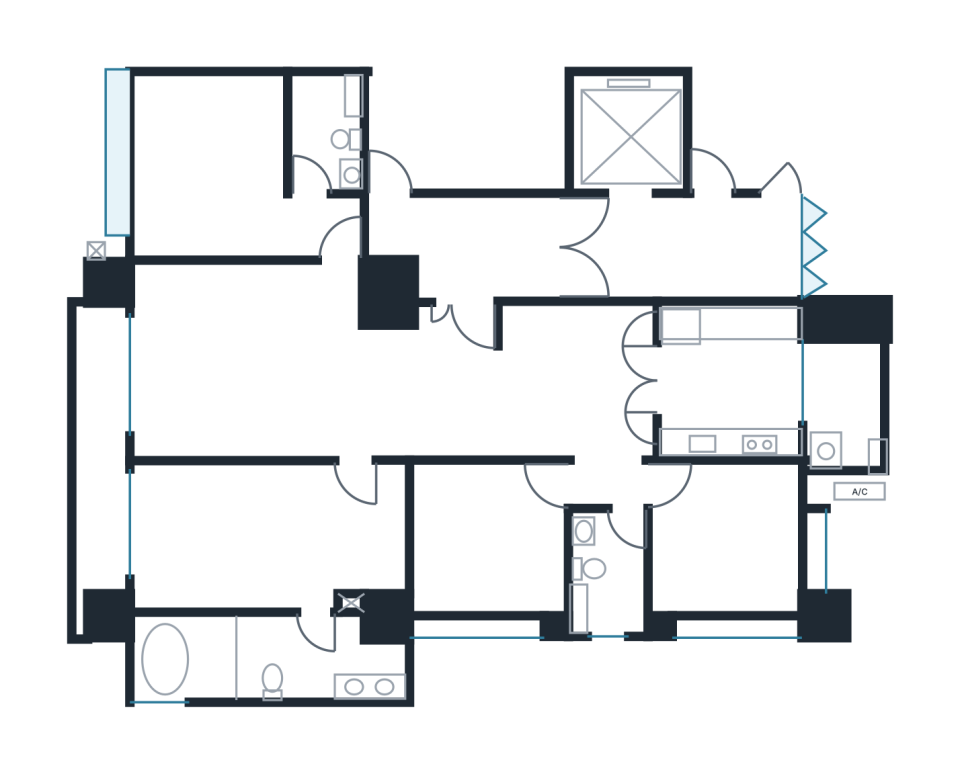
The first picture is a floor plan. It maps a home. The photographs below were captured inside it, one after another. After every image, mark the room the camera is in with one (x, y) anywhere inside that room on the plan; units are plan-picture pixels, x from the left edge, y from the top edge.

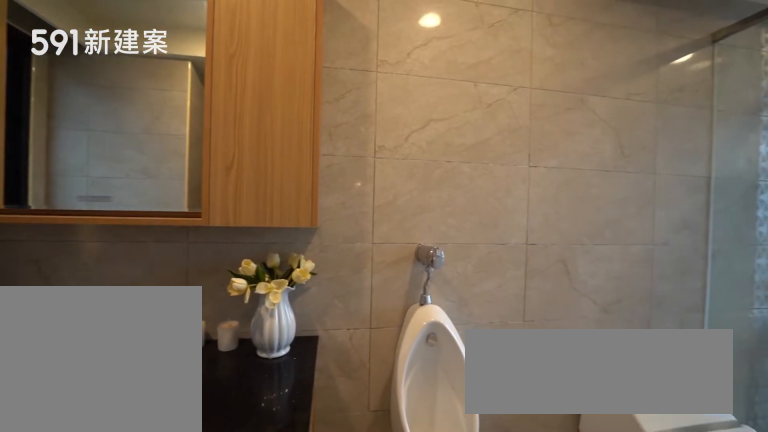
(258, 662)
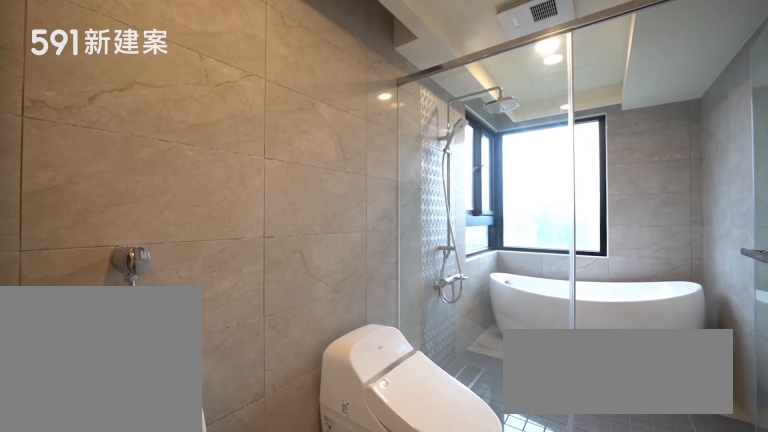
(258, 662)
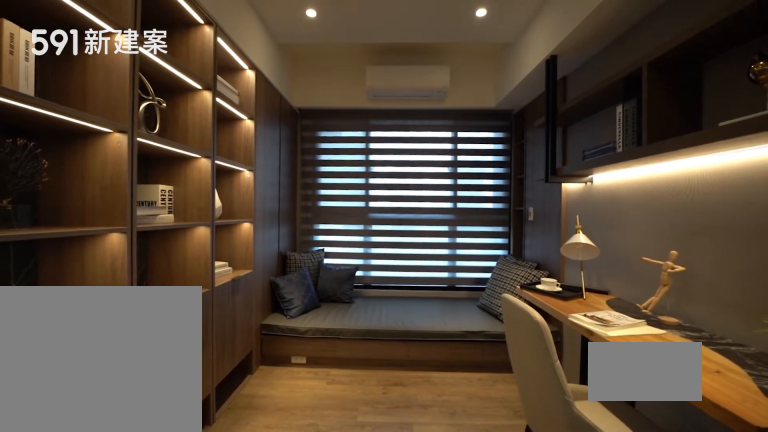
(489, 537)
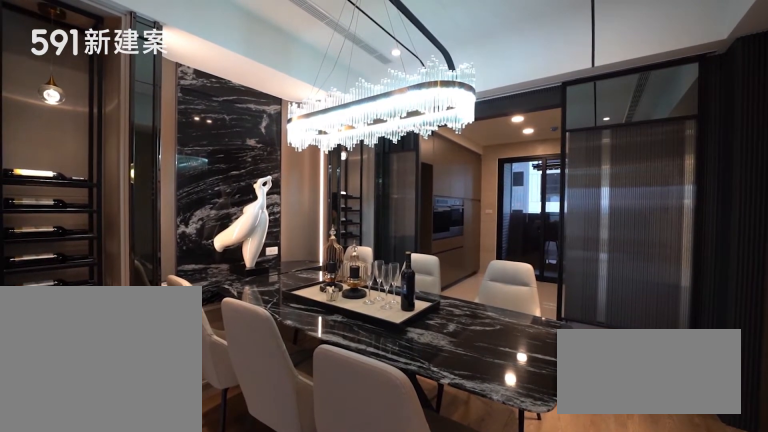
(572, 378)
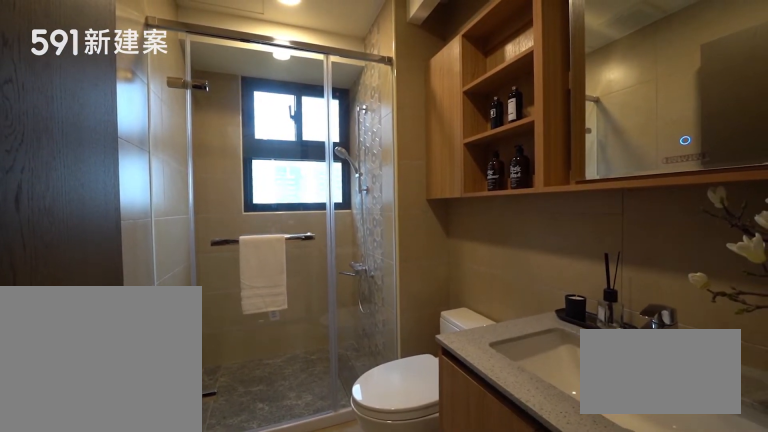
(610, 575)
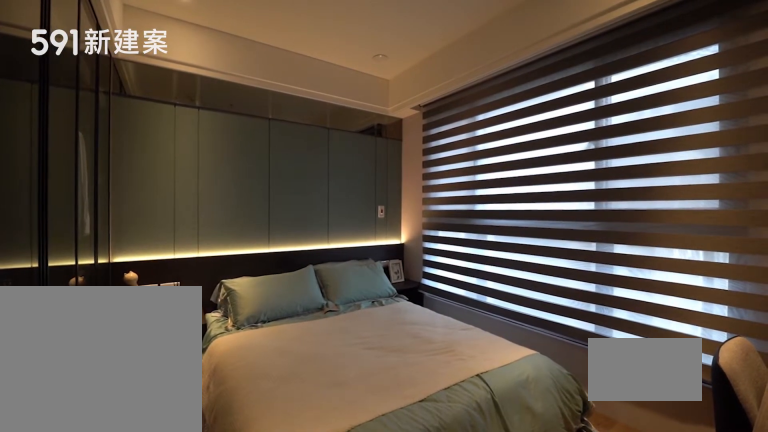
(726, 538)
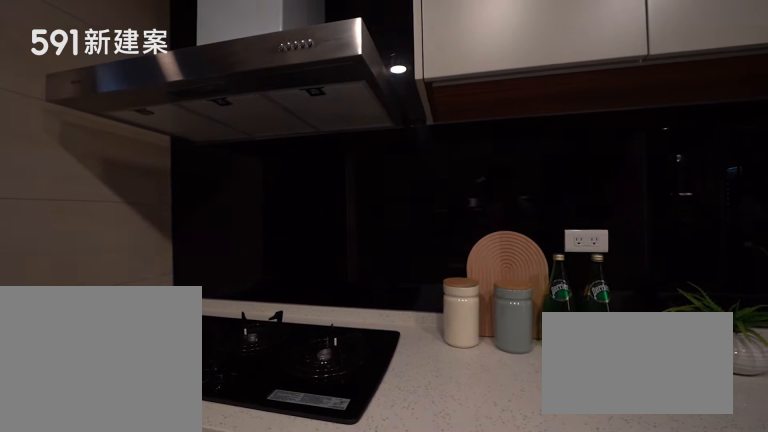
(730, 382)
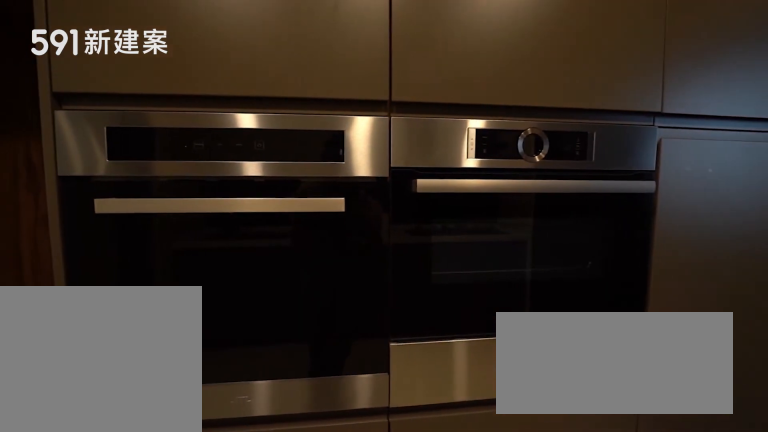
(730, 382)
